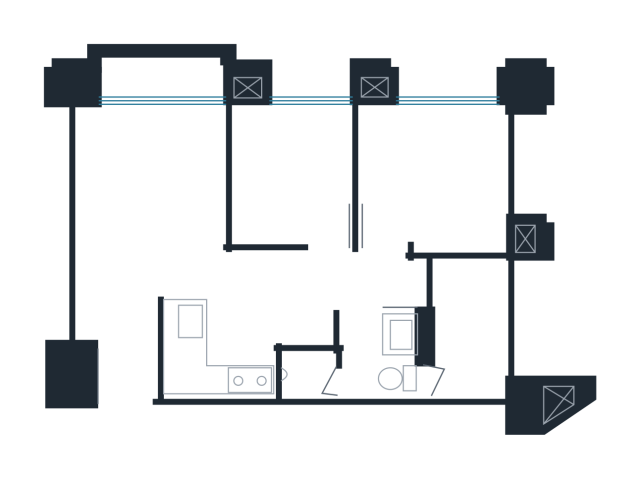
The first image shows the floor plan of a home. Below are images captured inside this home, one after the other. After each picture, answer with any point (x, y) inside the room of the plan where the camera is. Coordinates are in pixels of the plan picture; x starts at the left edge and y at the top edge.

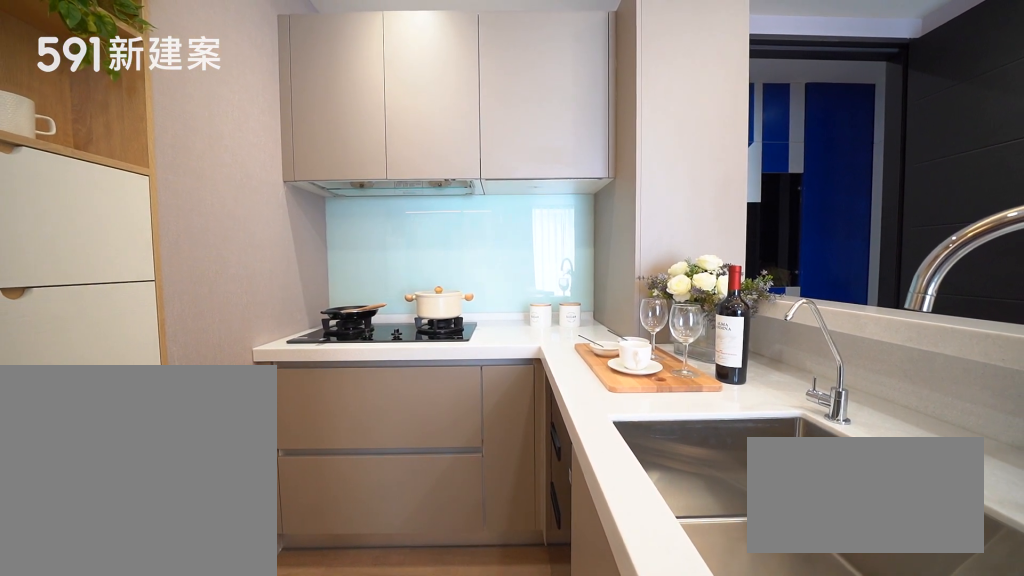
(220, 350)
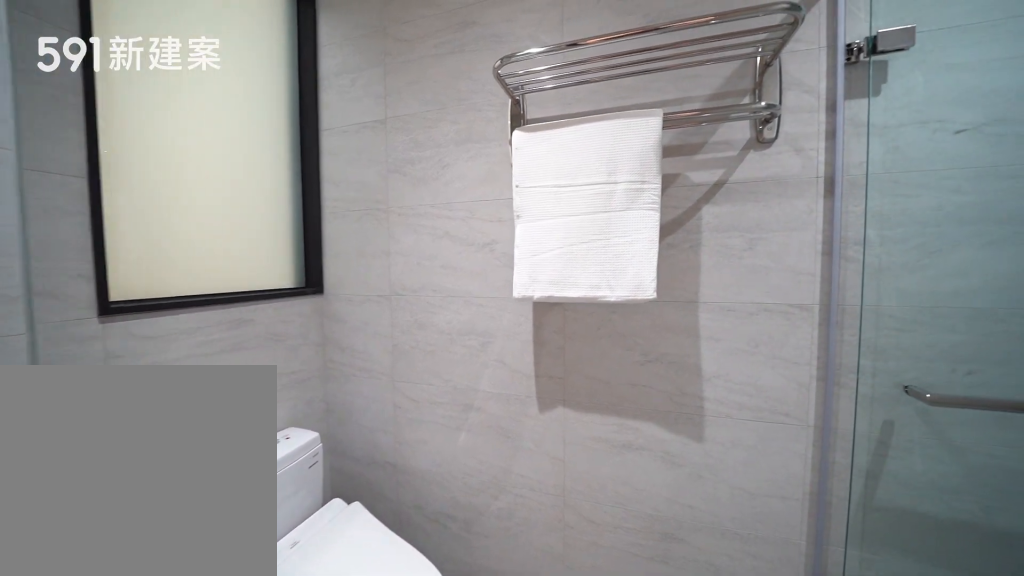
(360, 363)
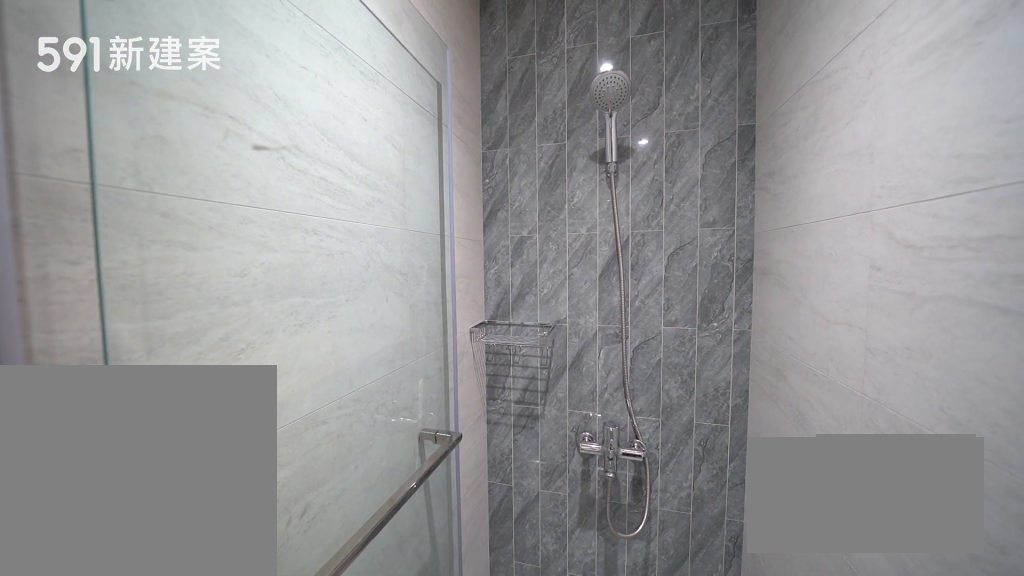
(360, 363)
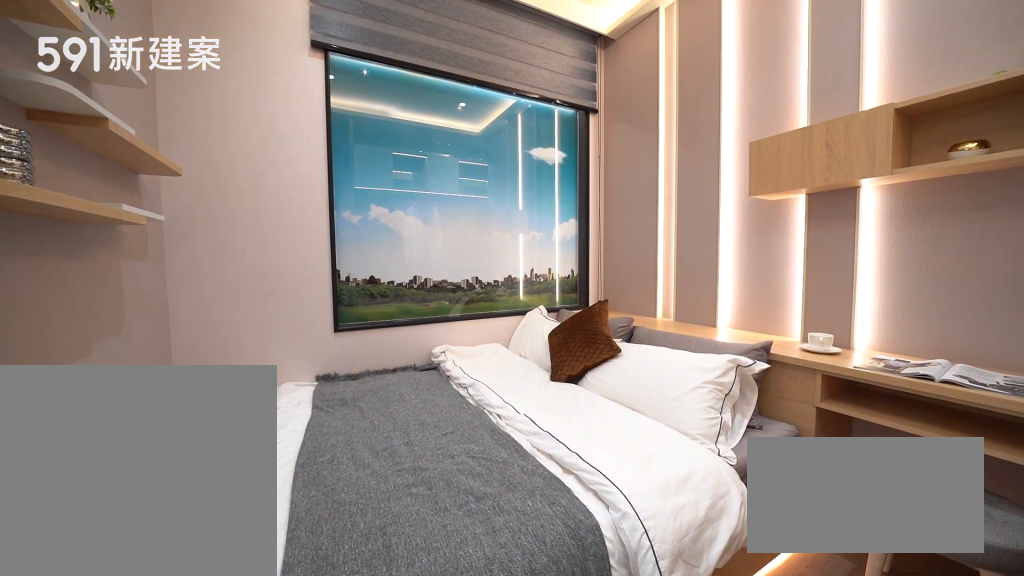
(435, 176)
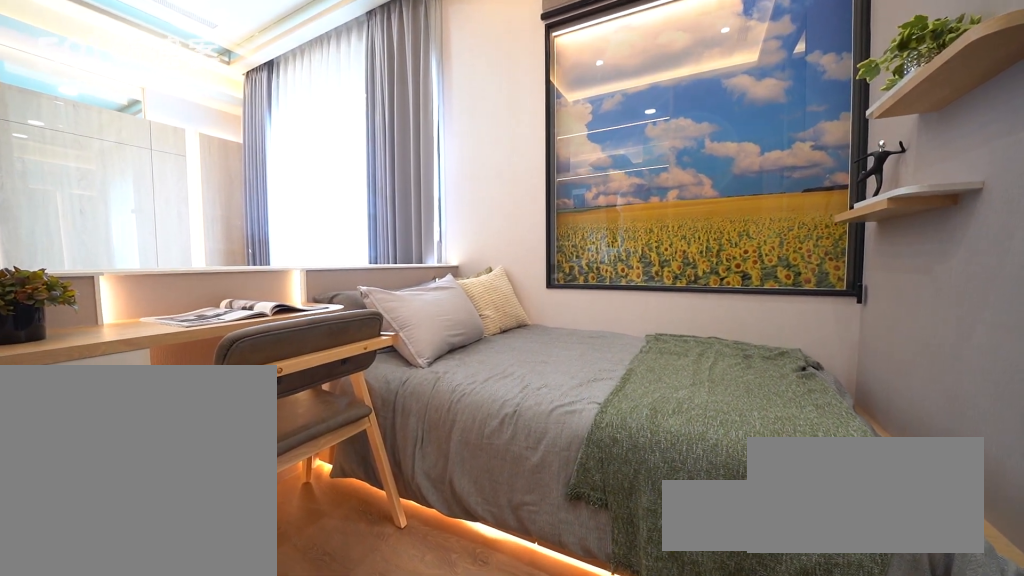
(291, 171)
